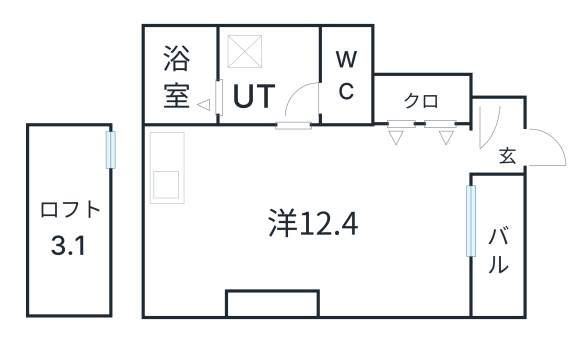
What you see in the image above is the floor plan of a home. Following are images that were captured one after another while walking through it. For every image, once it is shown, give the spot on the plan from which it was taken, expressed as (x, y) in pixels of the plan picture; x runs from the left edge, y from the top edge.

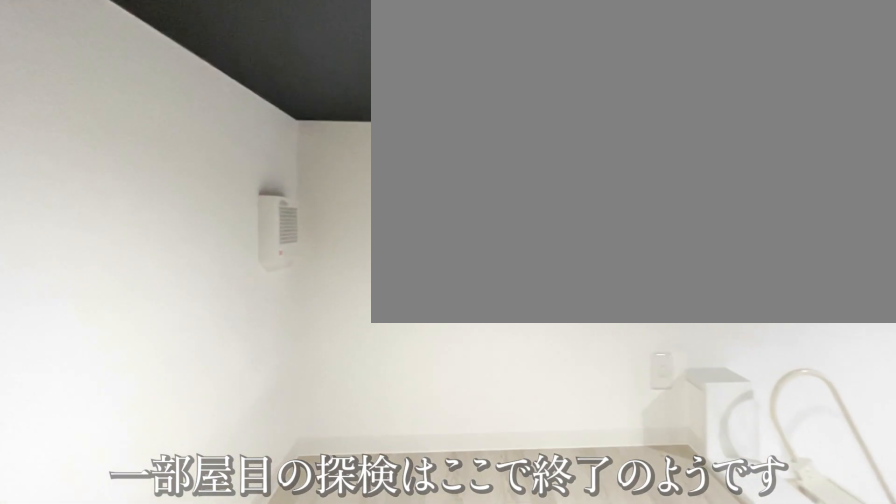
(74, 264)
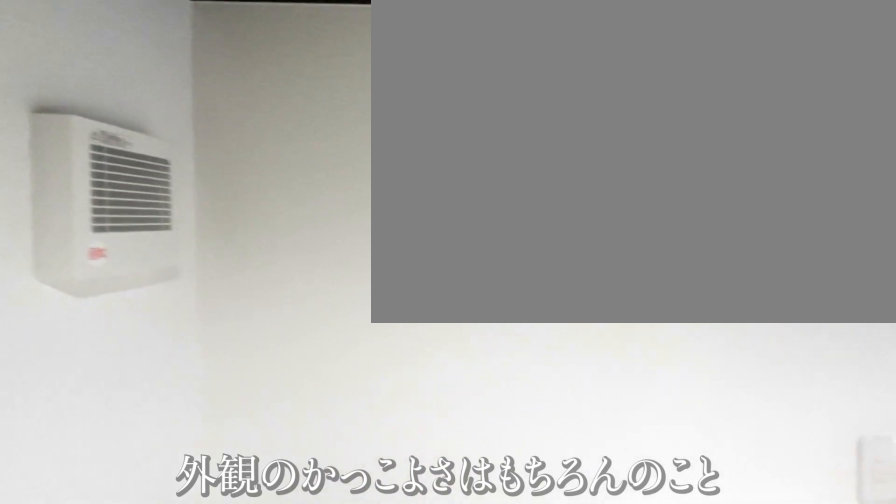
(74, 216)
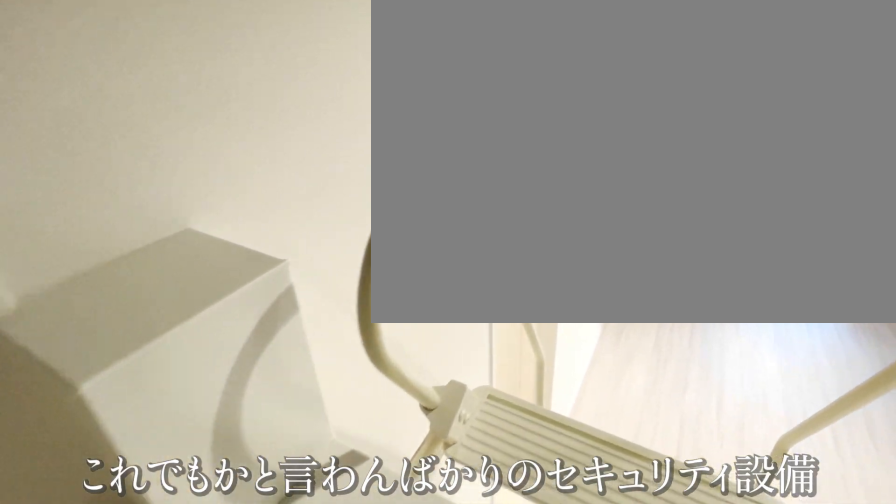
(74, 171)
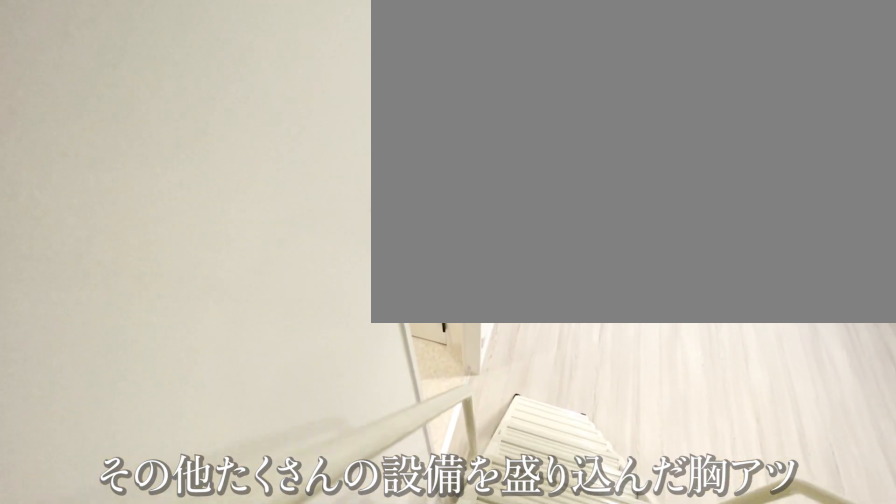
(85, 171)
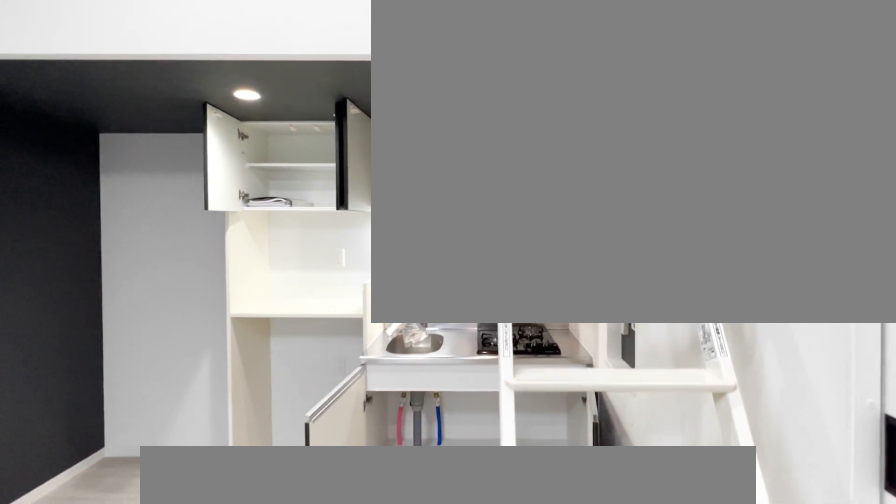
(236, 171)
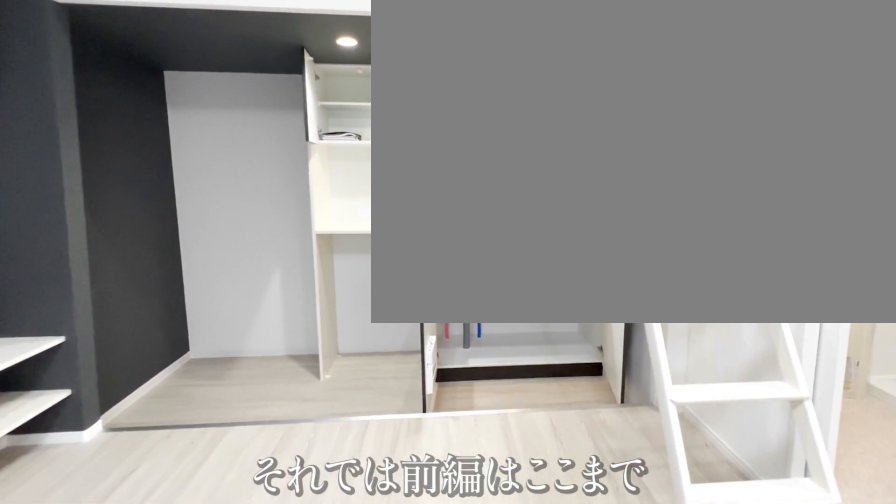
(253, 171)
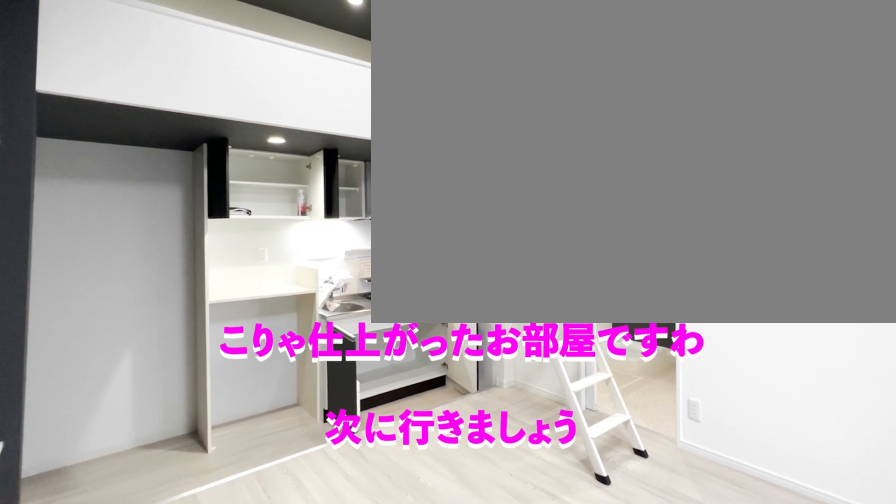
(253, 170)
